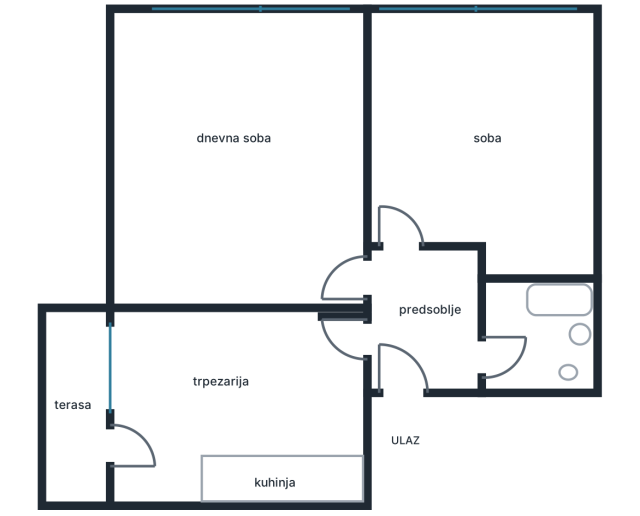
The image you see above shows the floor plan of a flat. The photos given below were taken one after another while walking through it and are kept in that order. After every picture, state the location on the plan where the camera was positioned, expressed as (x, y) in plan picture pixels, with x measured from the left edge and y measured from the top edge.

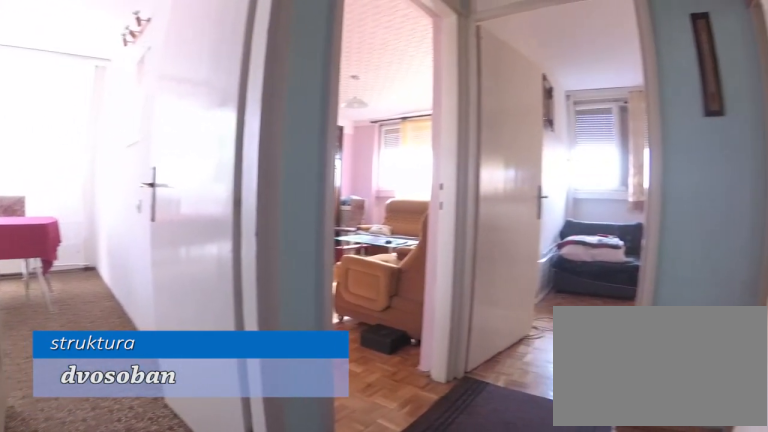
(462, 373)
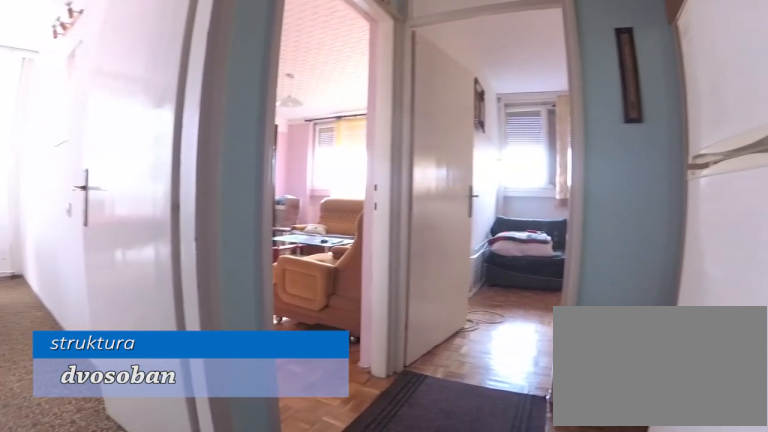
(453, 375)
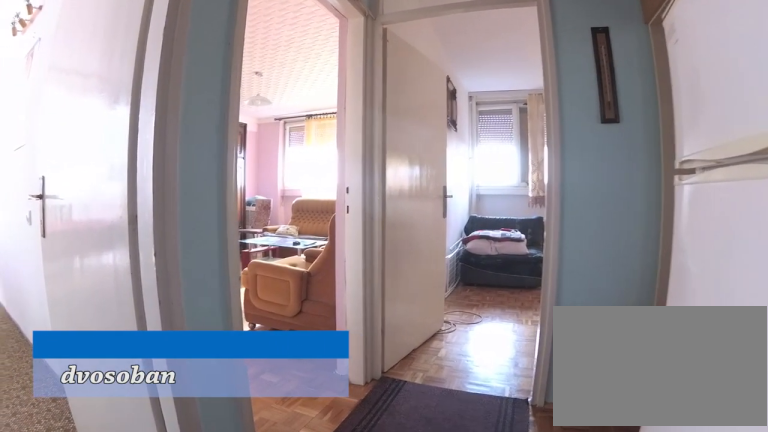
(432, 376)
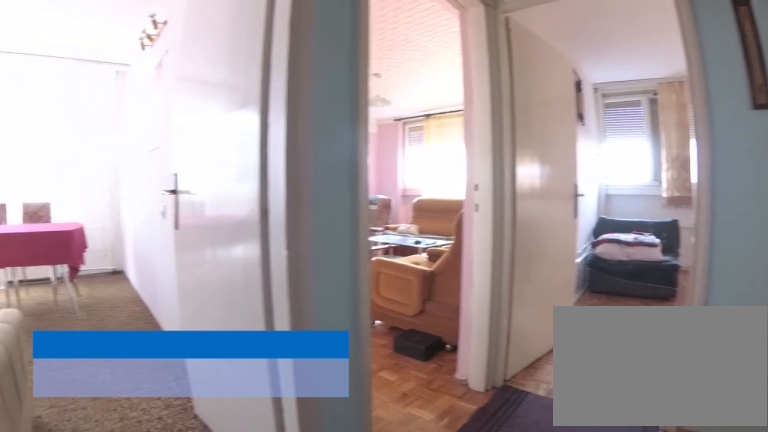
(424, 373)
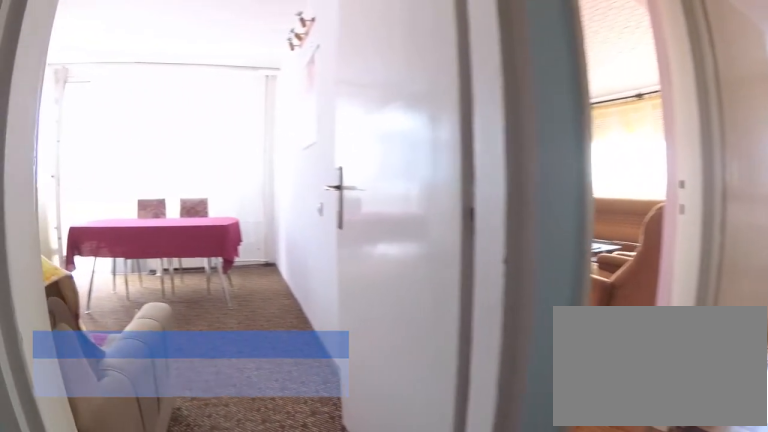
(414, 367)
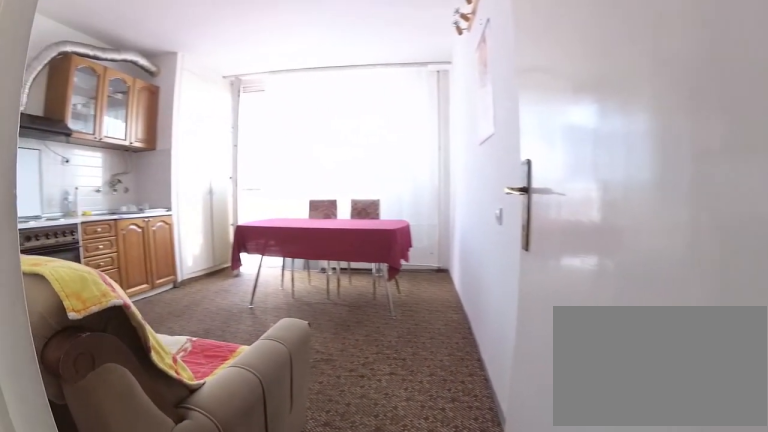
(400, 357)
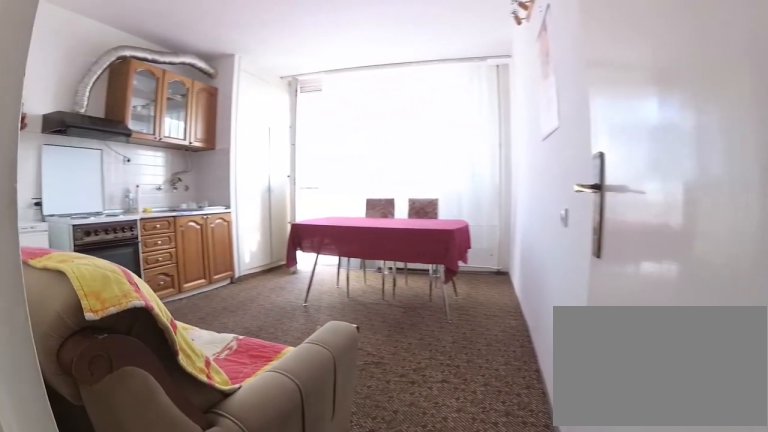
(397, 355)
